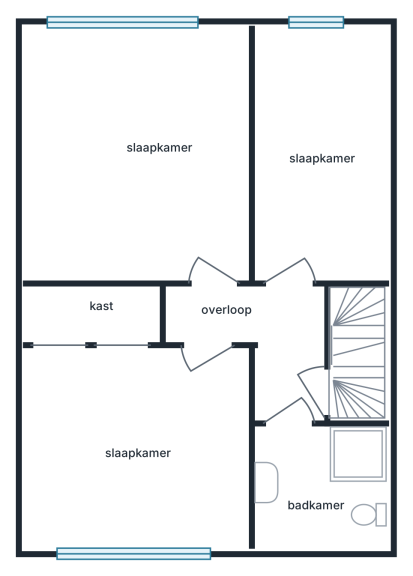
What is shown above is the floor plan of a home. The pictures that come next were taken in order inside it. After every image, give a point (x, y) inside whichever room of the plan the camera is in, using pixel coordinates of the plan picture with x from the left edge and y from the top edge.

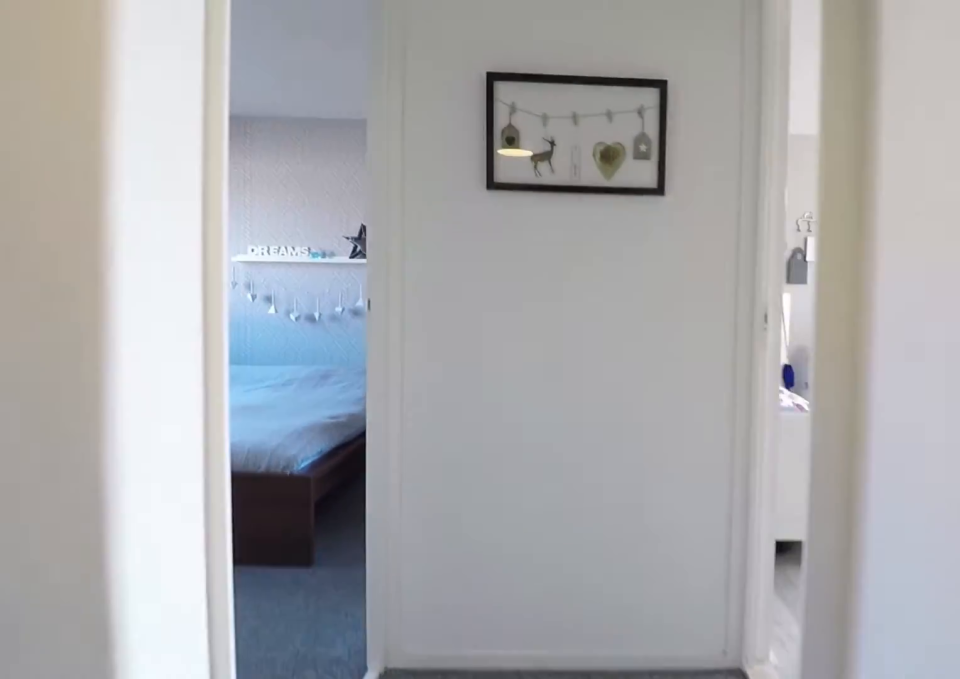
(317, 351)
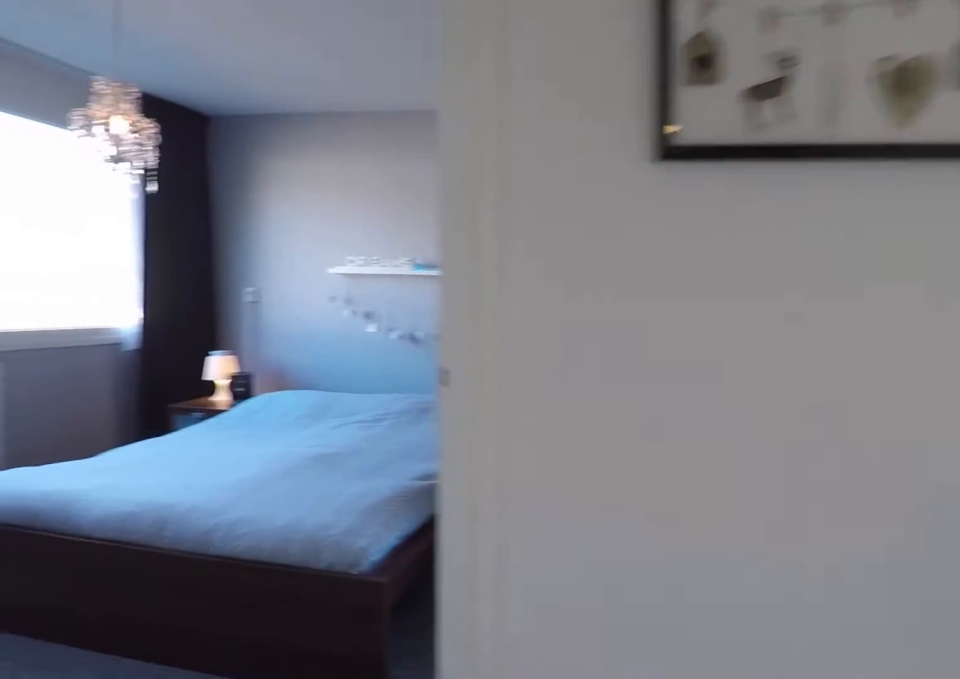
(317, 351)
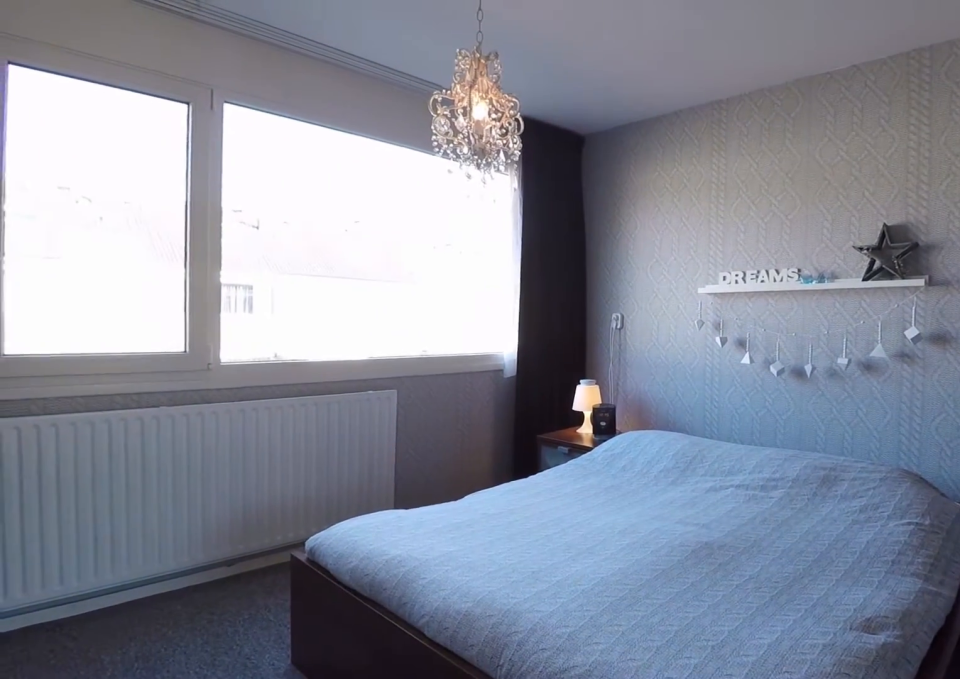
(244, 448)
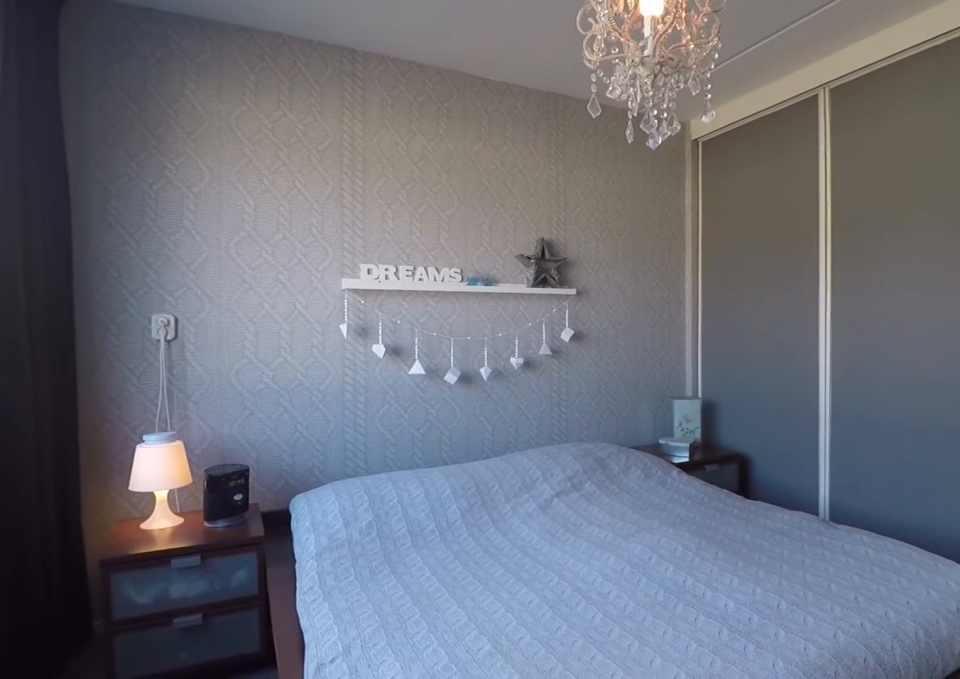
(244, 448)
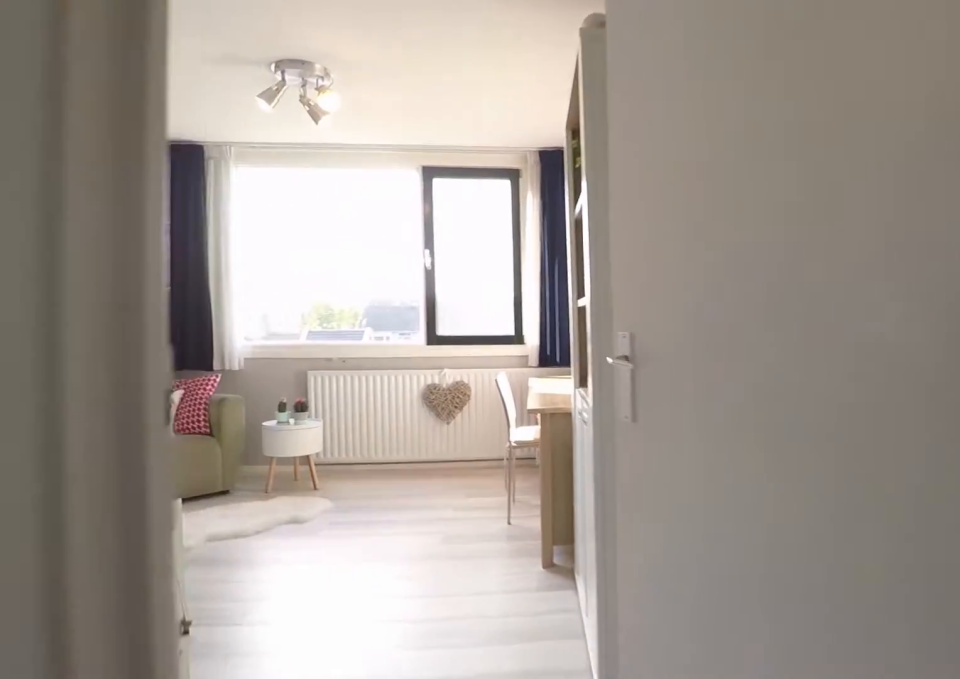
(317, 352)
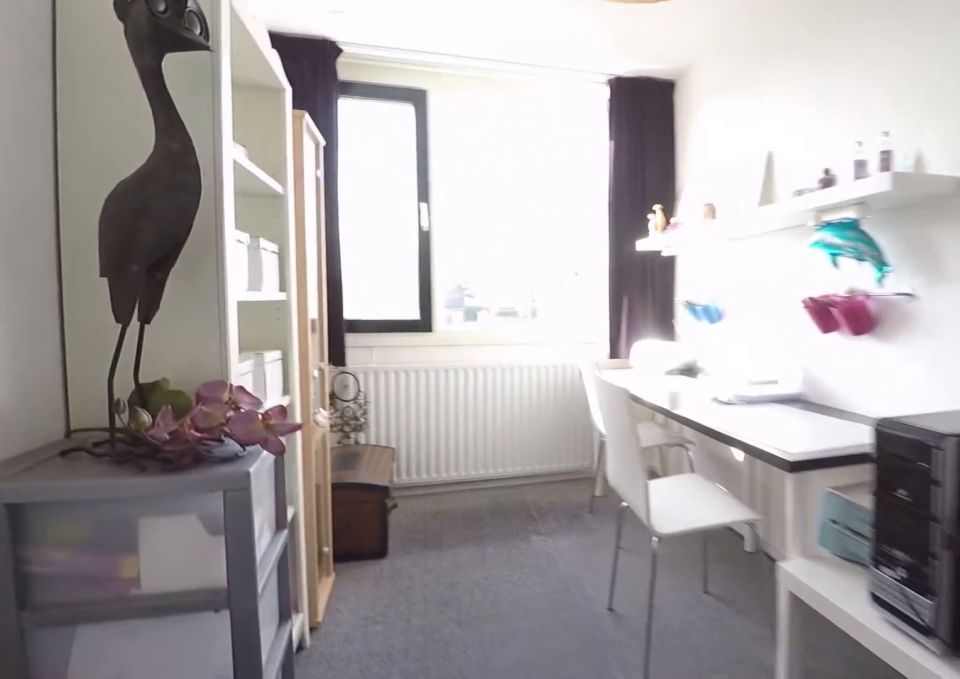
(321, 155)
